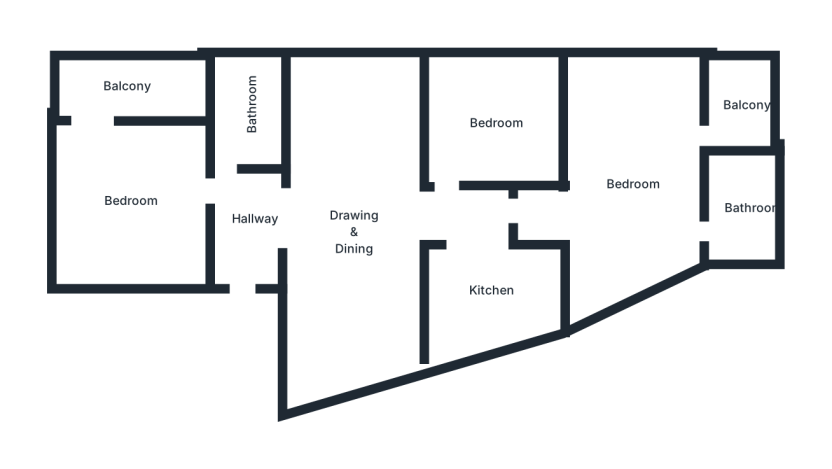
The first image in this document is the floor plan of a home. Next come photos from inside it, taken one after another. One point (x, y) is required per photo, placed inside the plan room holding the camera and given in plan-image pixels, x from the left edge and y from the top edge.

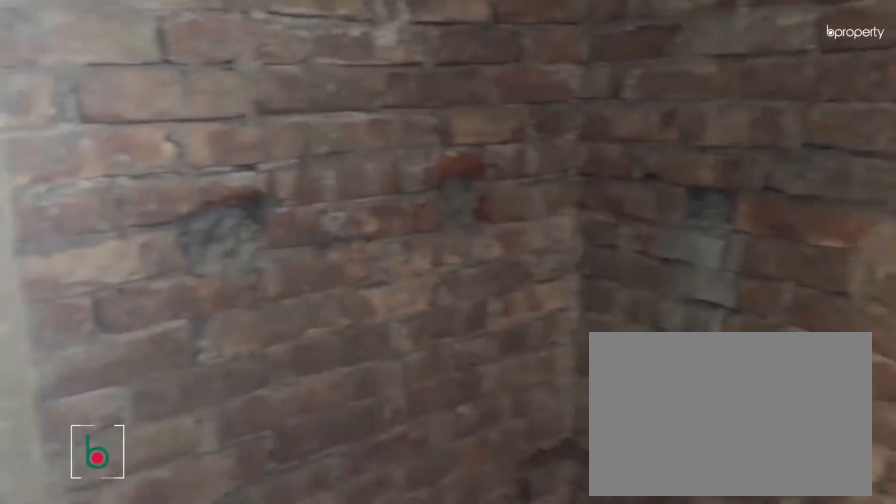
(743, 214)
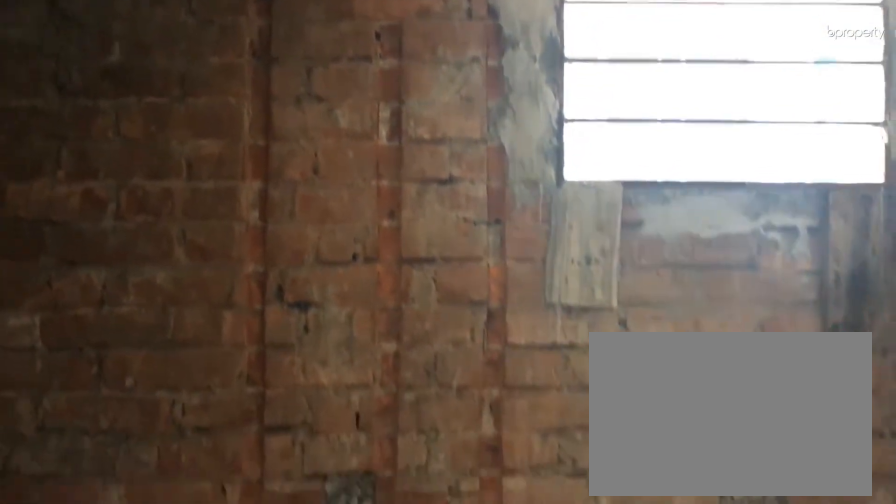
(743, 214)
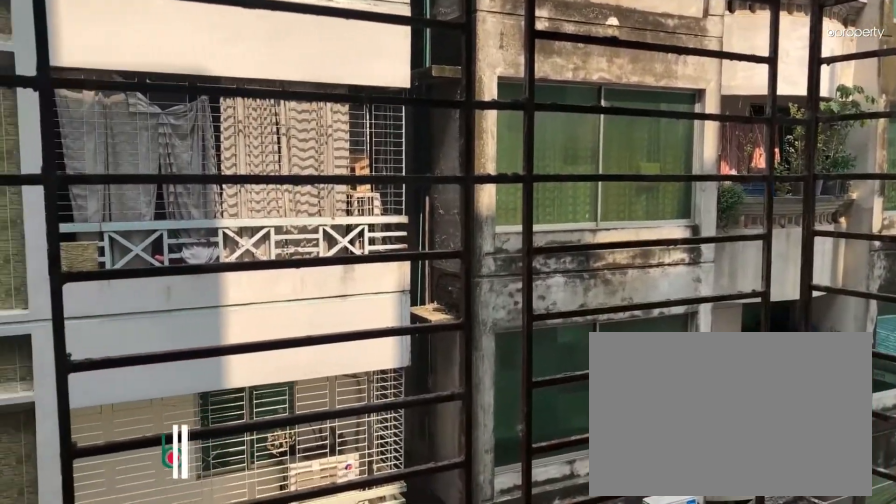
(747, 105)
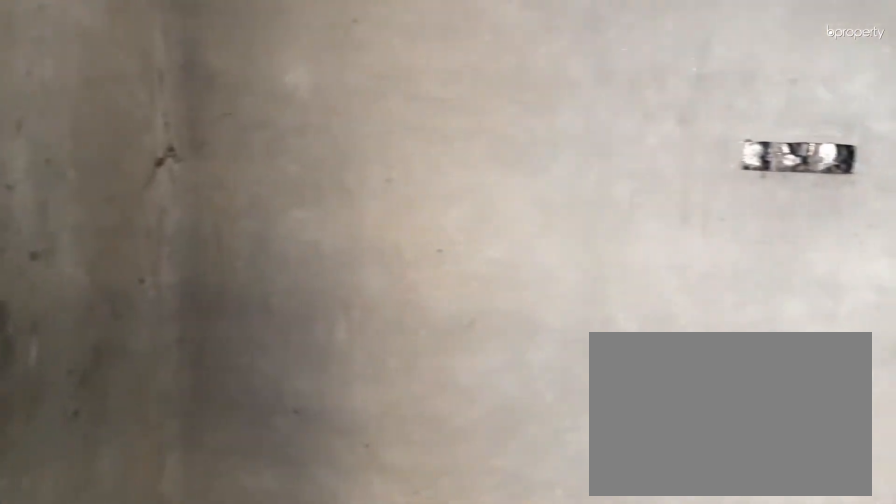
(499, 124)
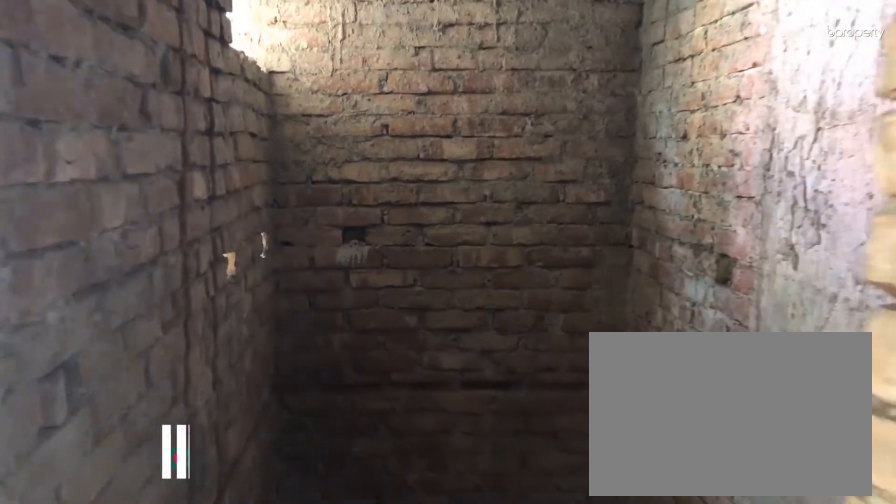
(253, 101)
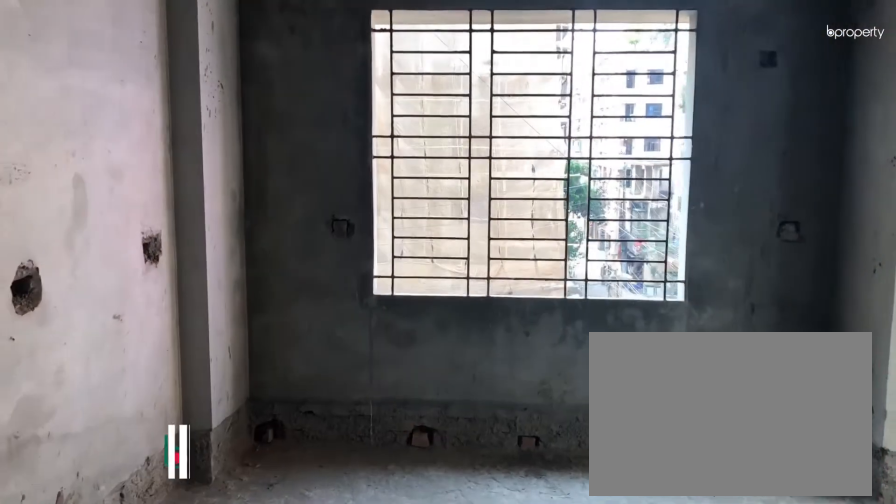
(133, 204)
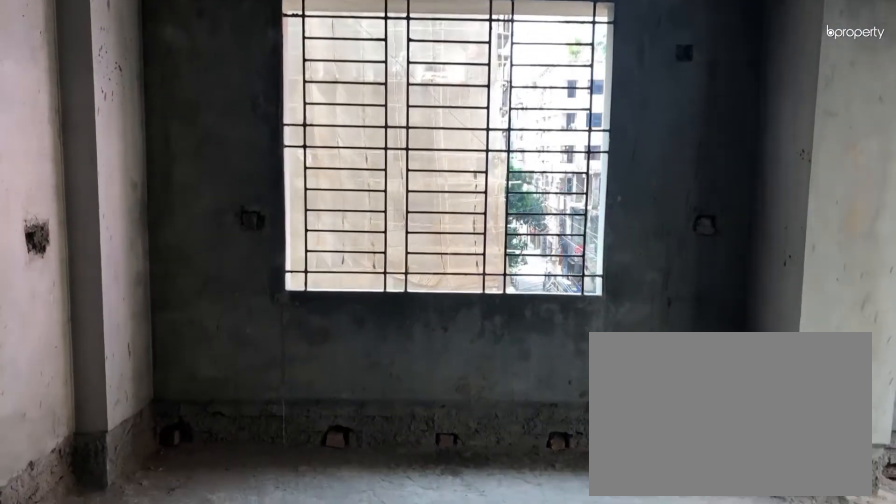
(133, 204)
